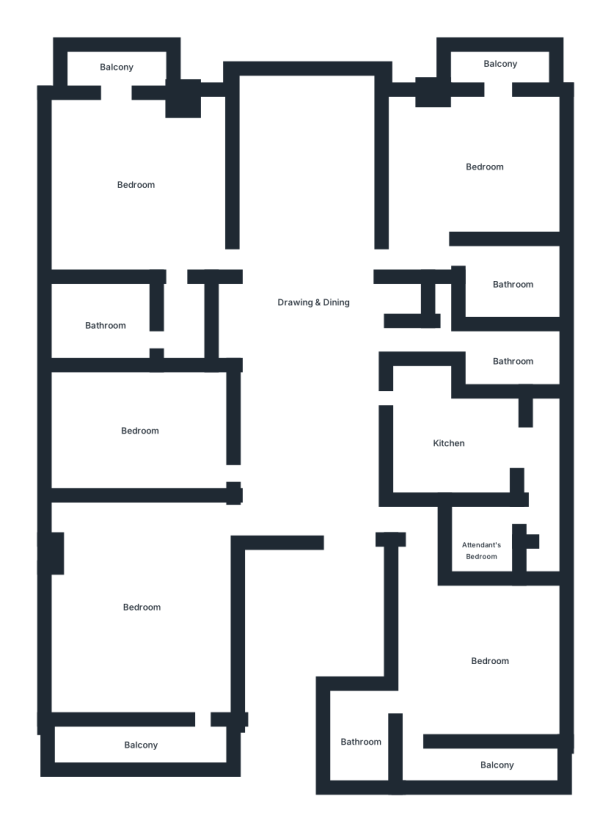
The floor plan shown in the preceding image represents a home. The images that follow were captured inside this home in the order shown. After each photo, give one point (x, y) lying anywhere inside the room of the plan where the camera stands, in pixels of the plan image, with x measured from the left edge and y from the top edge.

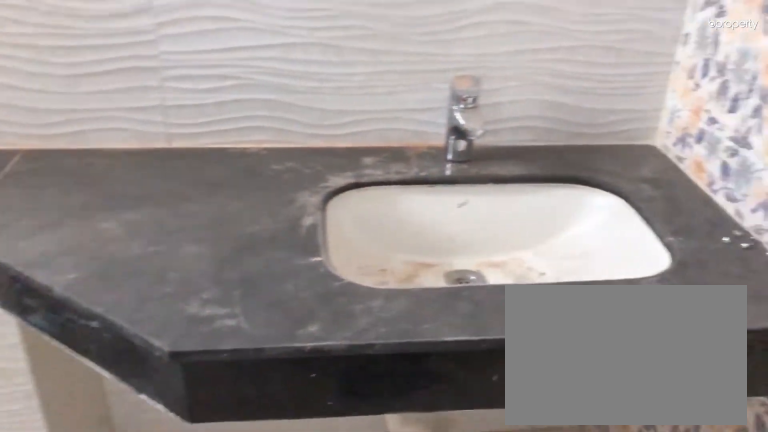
(105, 319)
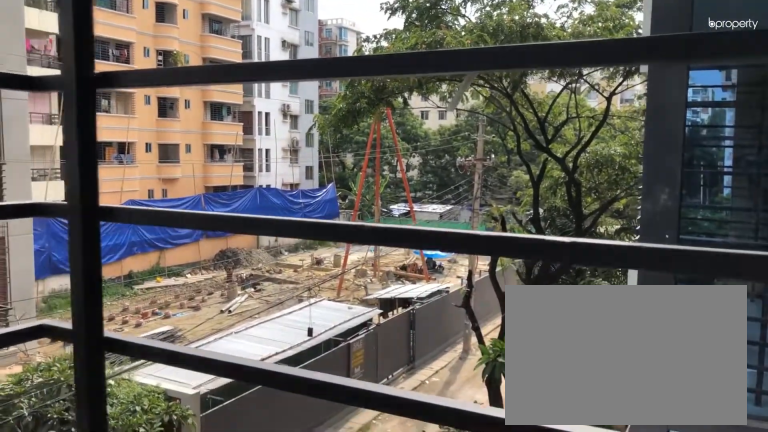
(112, 63)
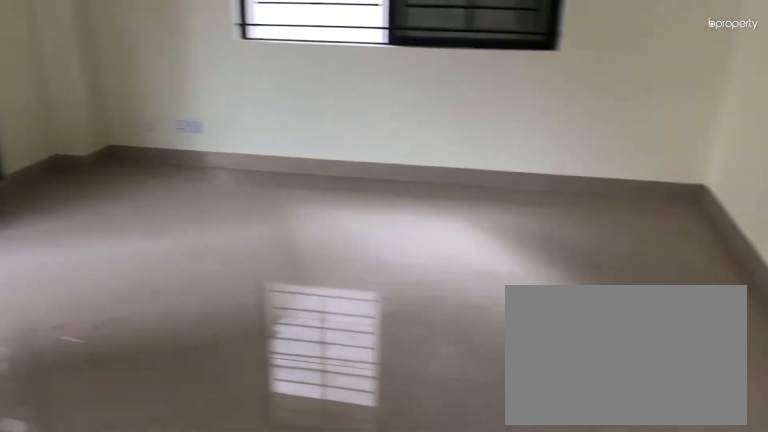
(481, 157)
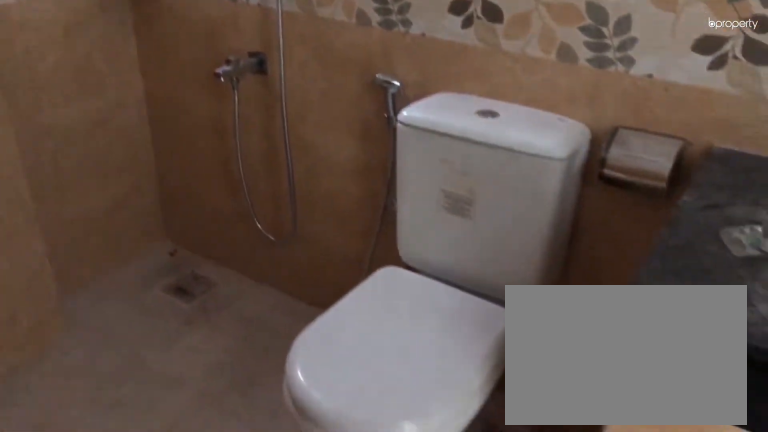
(509, 283)
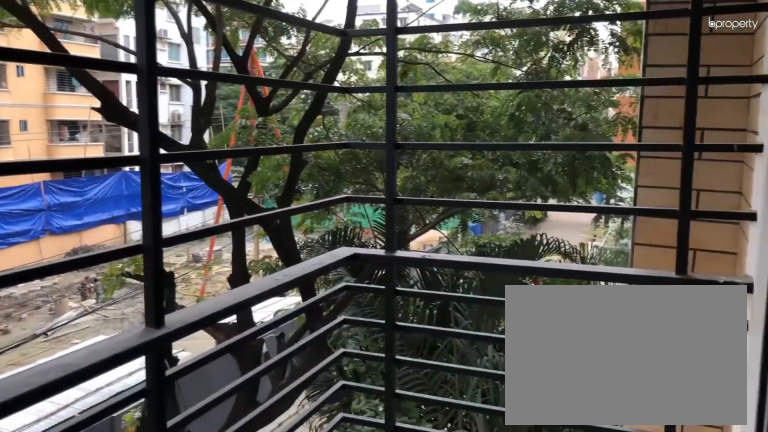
(496, 67)
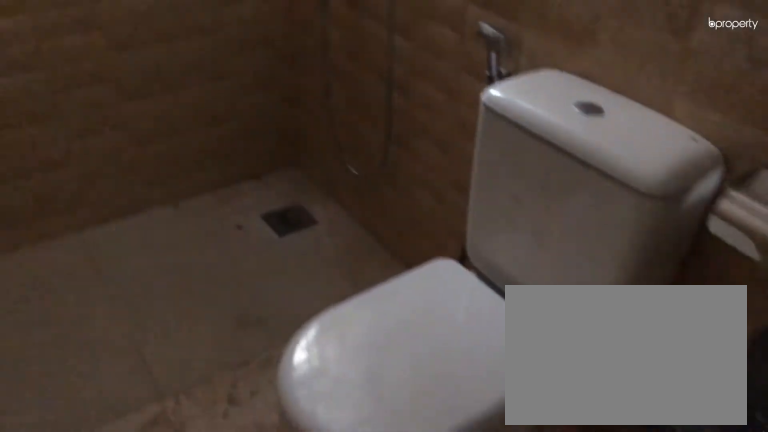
(511, 355)
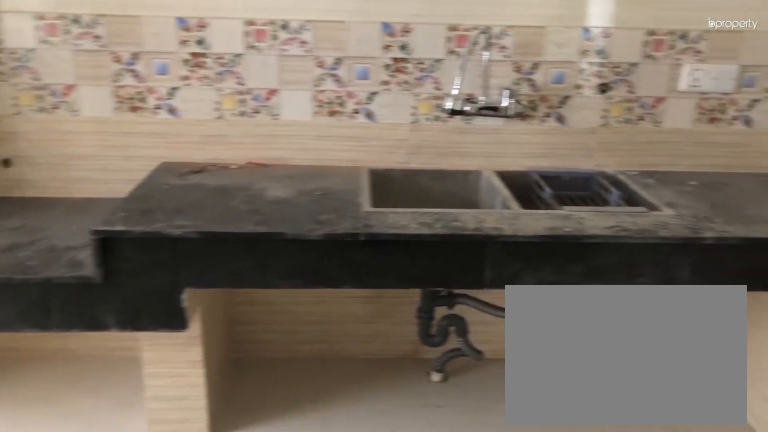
(458, 445)
